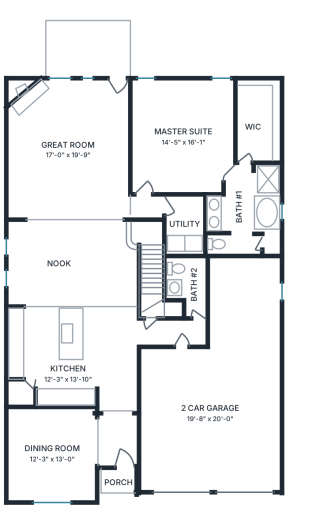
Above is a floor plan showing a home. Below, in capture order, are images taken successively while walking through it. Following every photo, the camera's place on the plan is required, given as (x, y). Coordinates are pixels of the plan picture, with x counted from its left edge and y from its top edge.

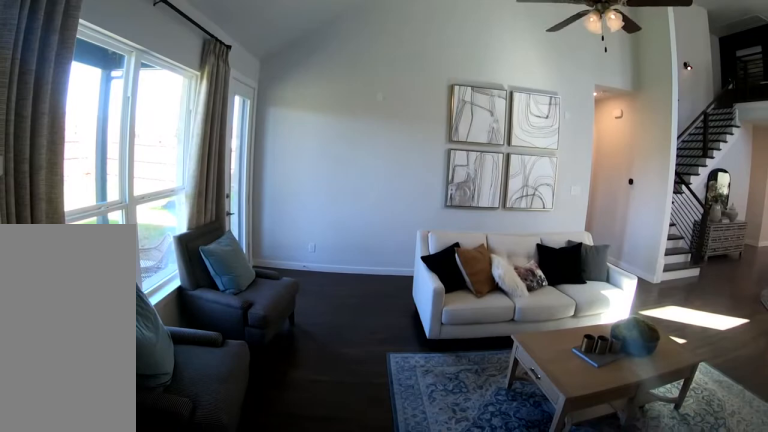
(35, 109)
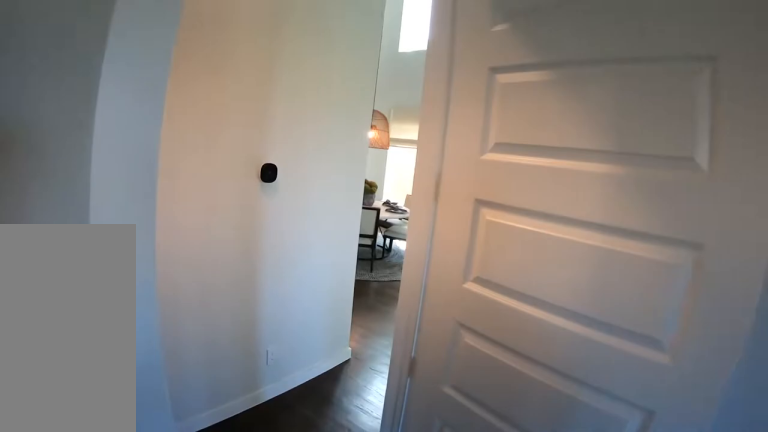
(176, 177)
